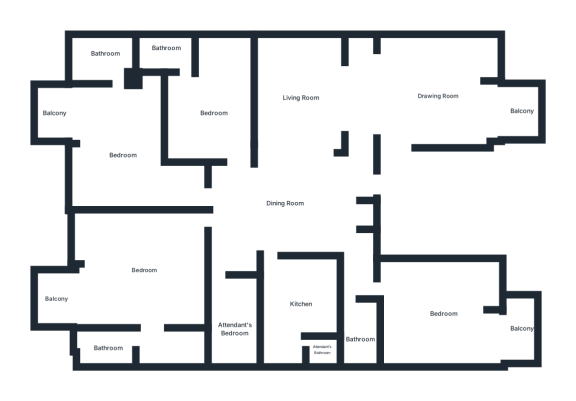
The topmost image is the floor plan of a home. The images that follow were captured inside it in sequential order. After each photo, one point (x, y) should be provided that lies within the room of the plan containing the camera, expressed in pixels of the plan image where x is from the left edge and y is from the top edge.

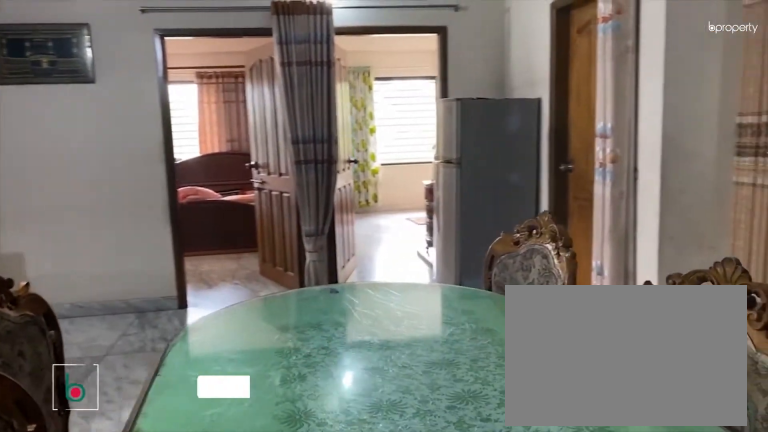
(284, 207)
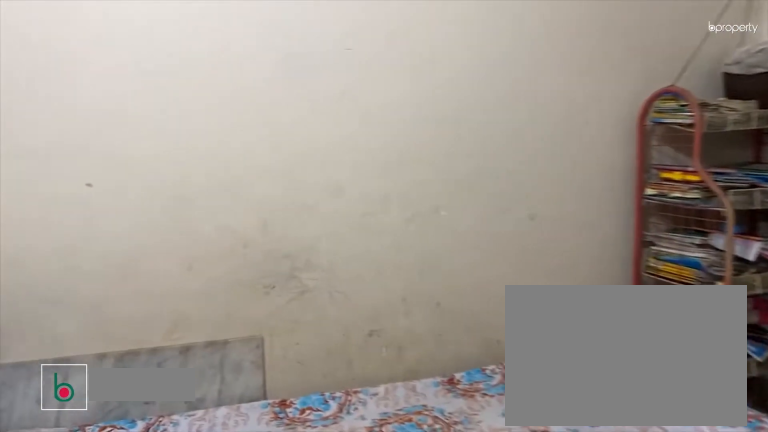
(216, 113)
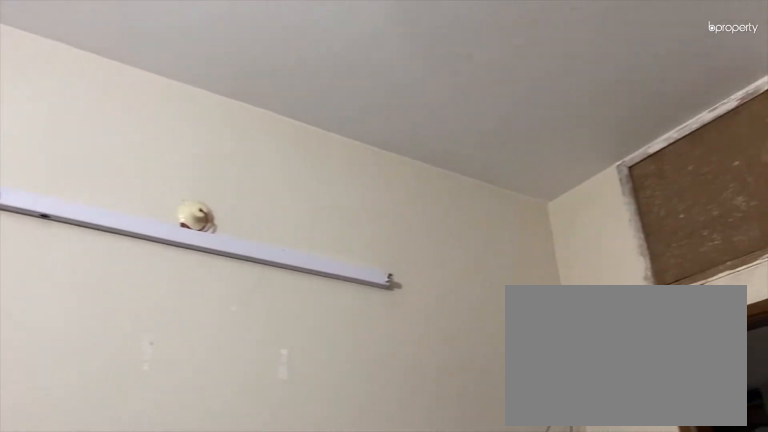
(216, 113)
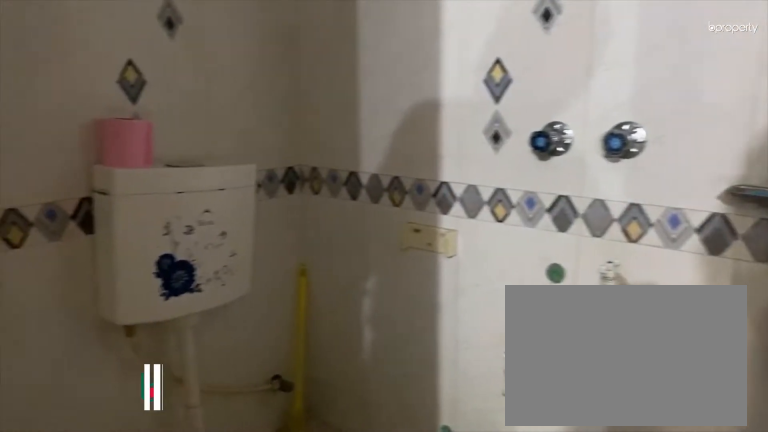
(167, 49)
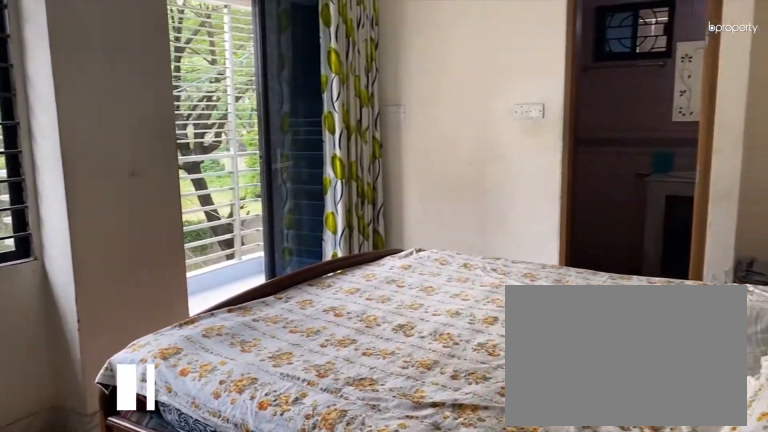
(123, 155)
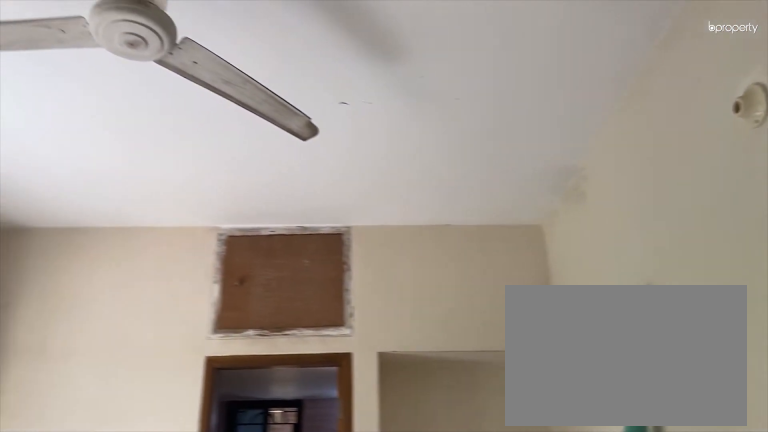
(123, 155)
